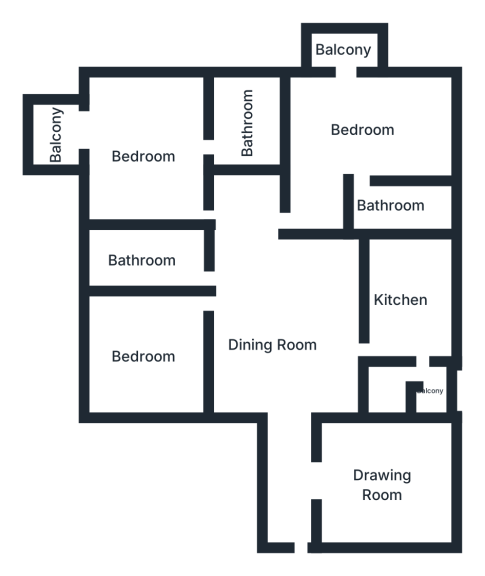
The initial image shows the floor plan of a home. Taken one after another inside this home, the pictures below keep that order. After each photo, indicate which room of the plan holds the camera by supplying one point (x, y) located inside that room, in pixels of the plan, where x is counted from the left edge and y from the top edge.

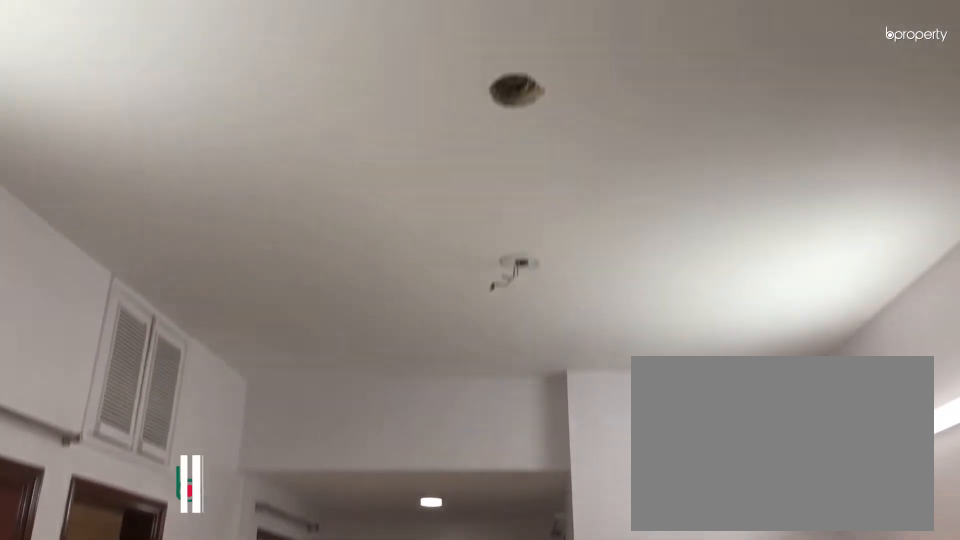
(271, 346)
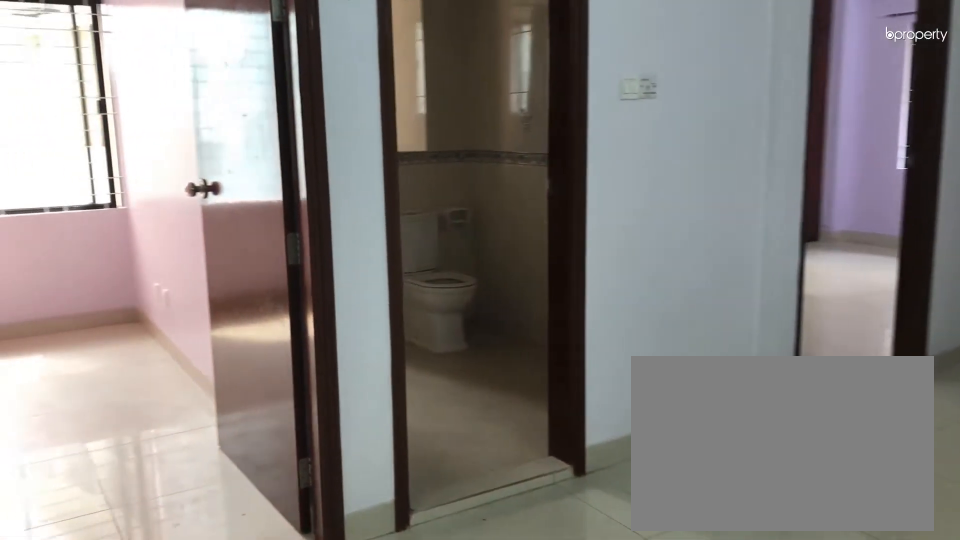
(272, 347)
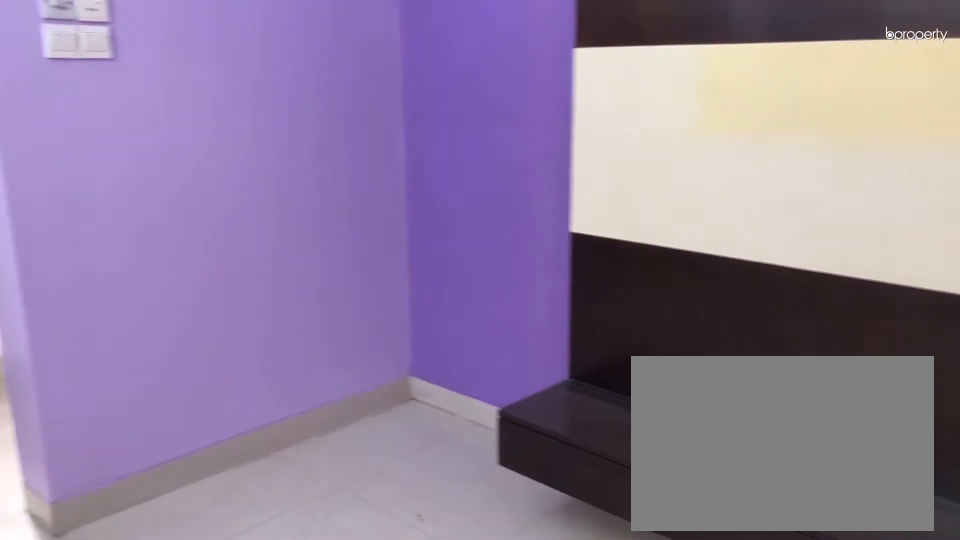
(383, 484)
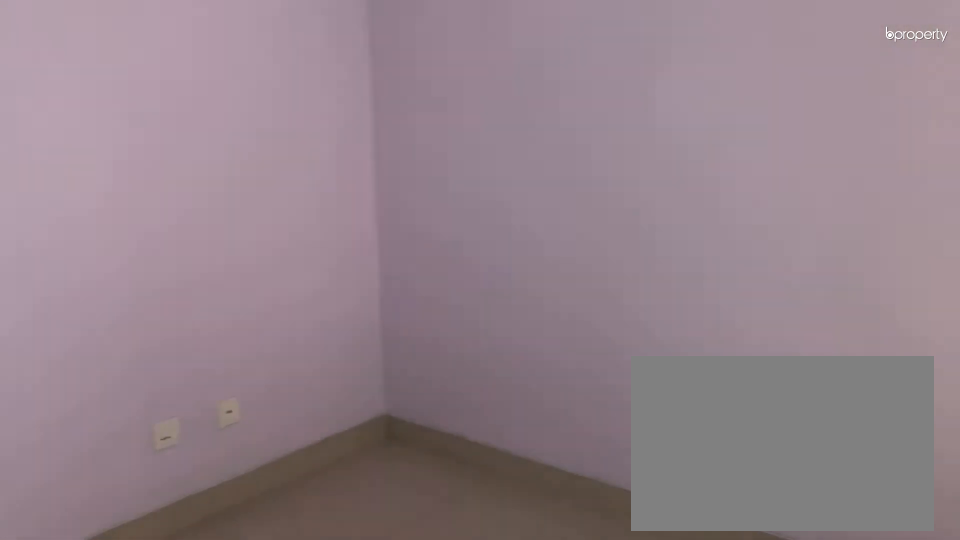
(140, 355)
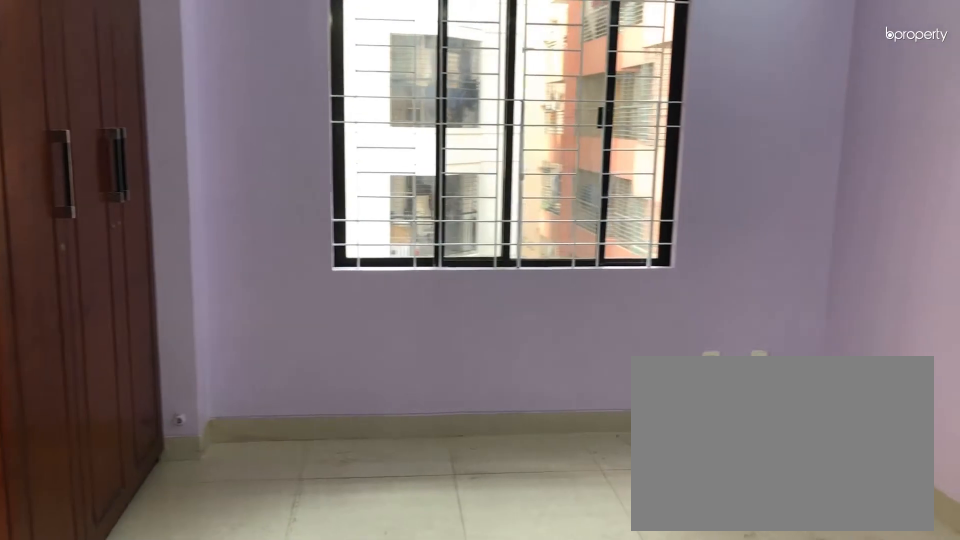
(143, 158)
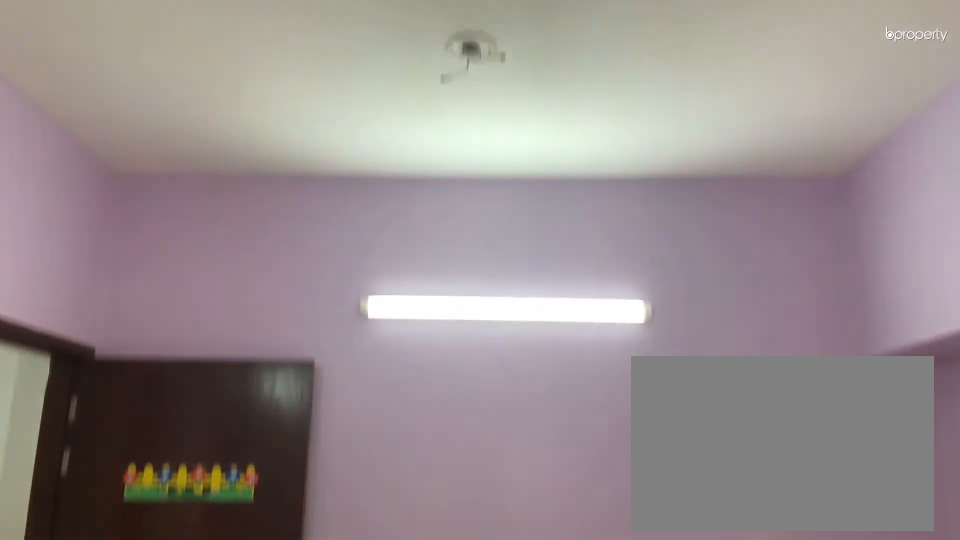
(143, 158)
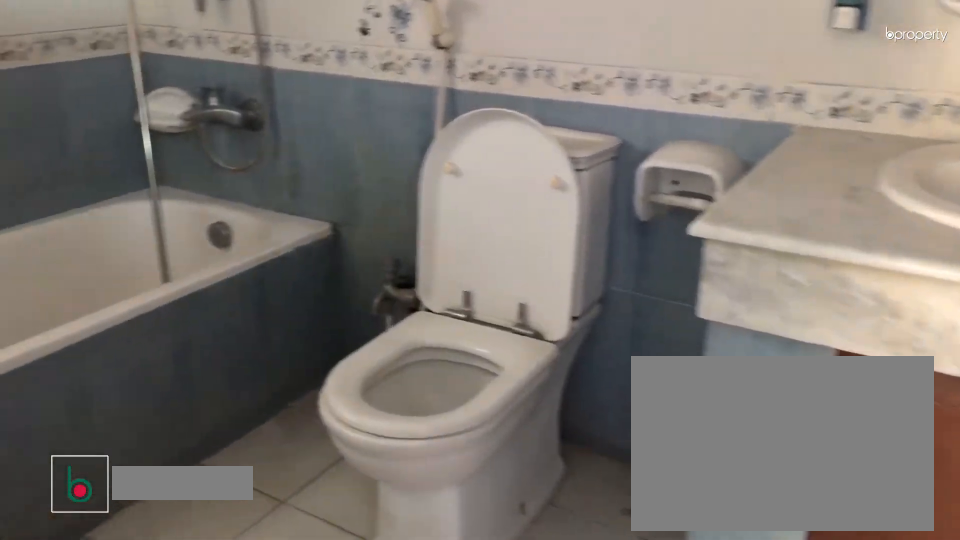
(244, 123)
